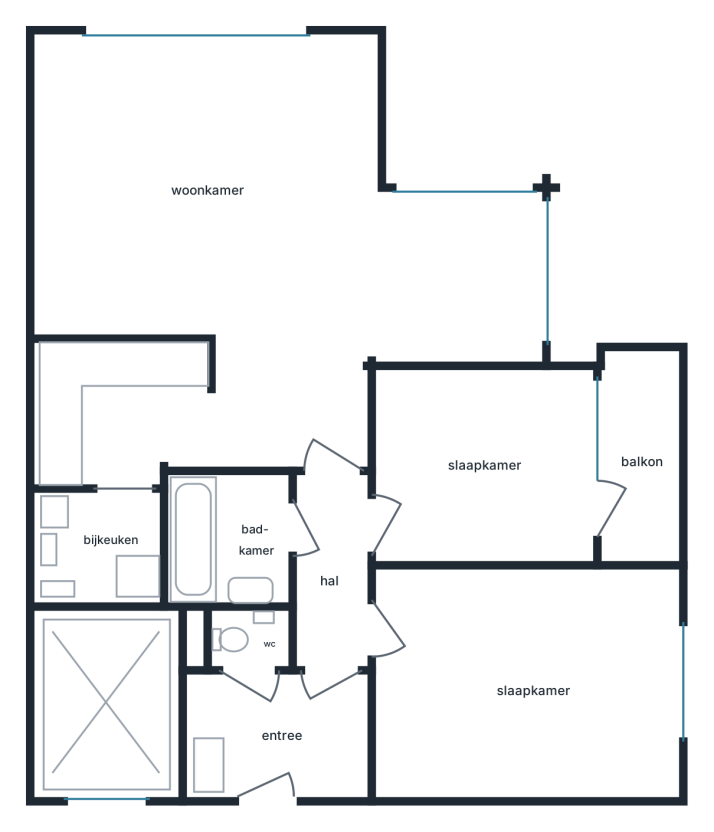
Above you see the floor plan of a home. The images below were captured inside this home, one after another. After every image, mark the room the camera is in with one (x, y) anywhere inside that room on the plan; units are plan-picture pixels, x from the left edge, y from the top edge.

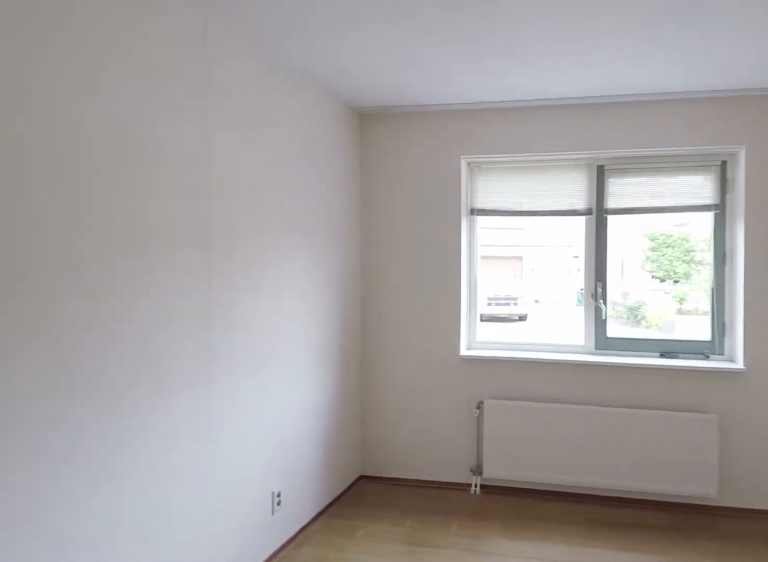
(527, 683)
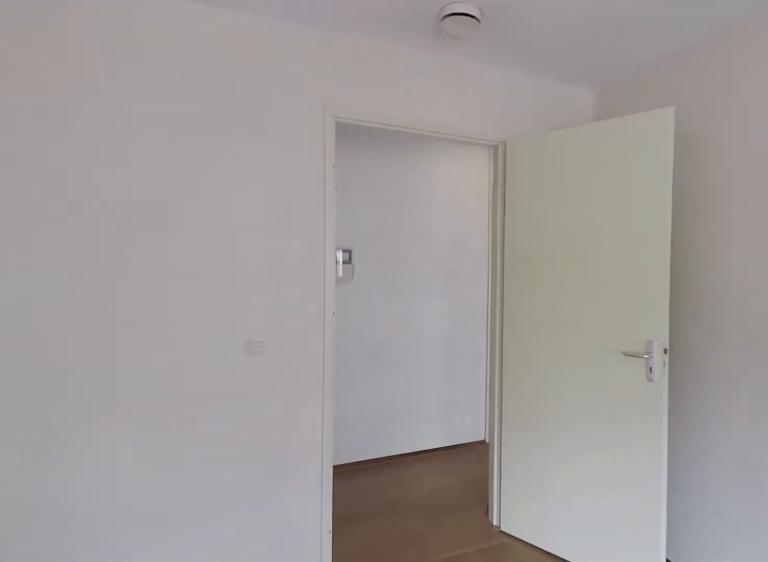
(536, 687)
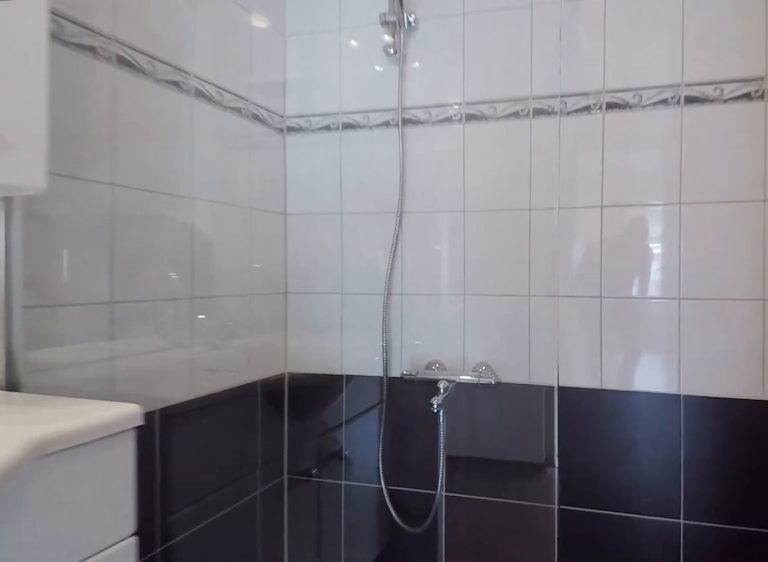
(227, 539)
